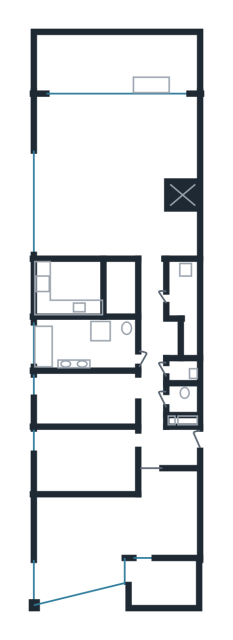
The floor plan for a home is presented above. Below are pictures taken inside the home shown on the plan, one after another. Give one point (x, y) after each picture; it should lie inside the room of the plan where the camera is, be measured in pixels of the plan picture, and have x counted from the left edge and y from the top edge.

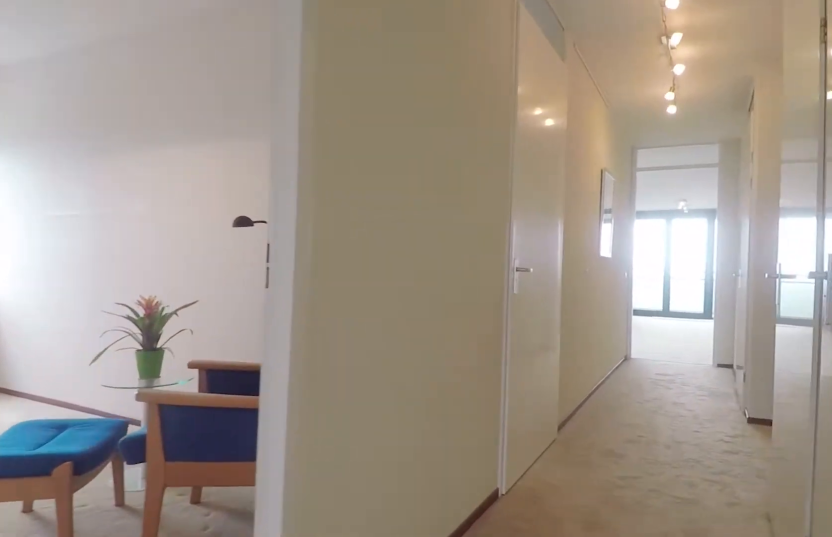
(158, 378)
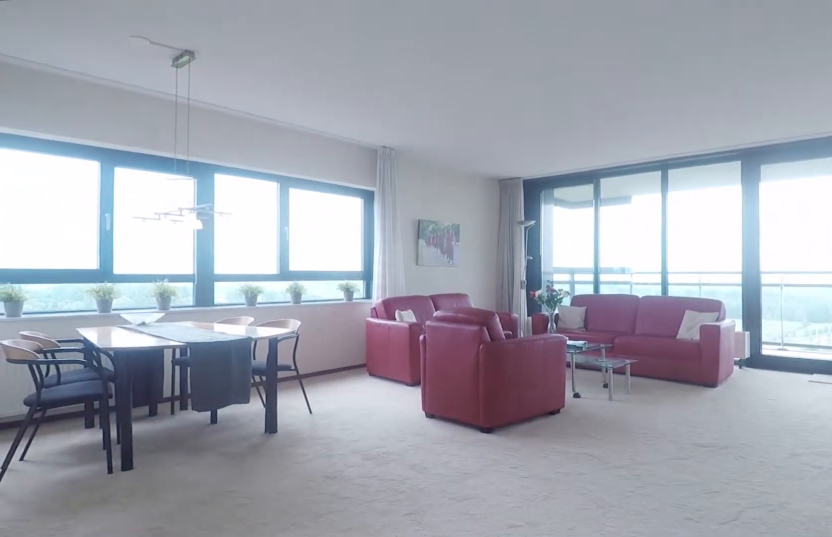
(114, 177)
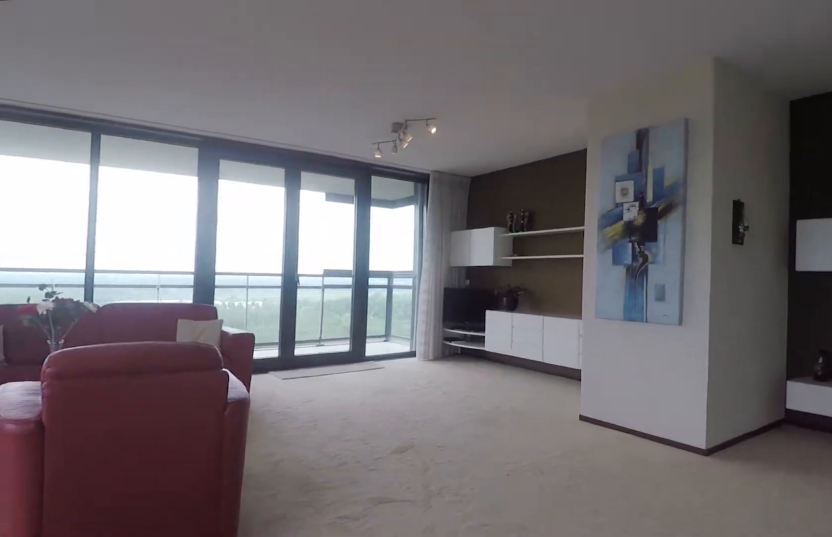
(114, 177)
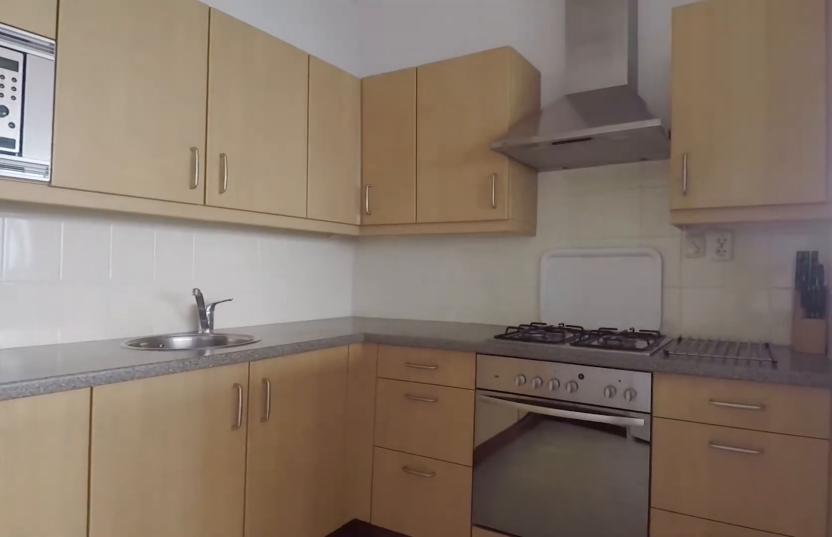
(61, 299)
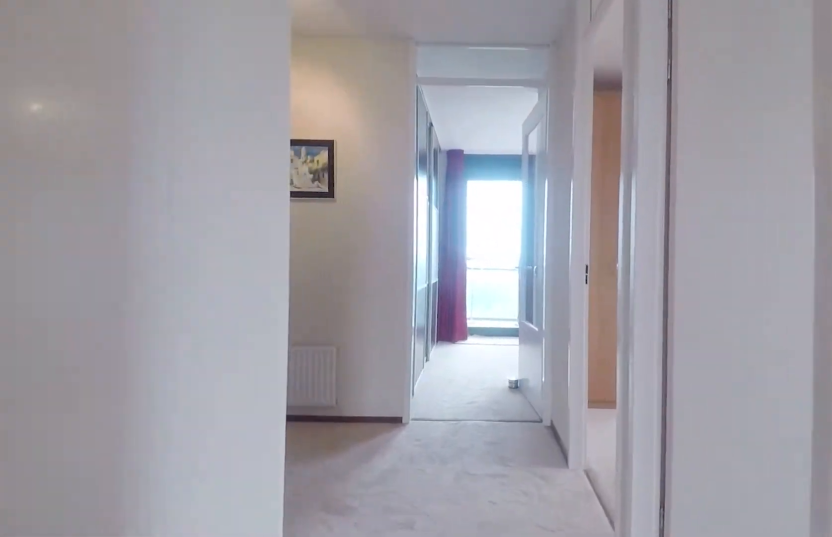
(158, 378)
